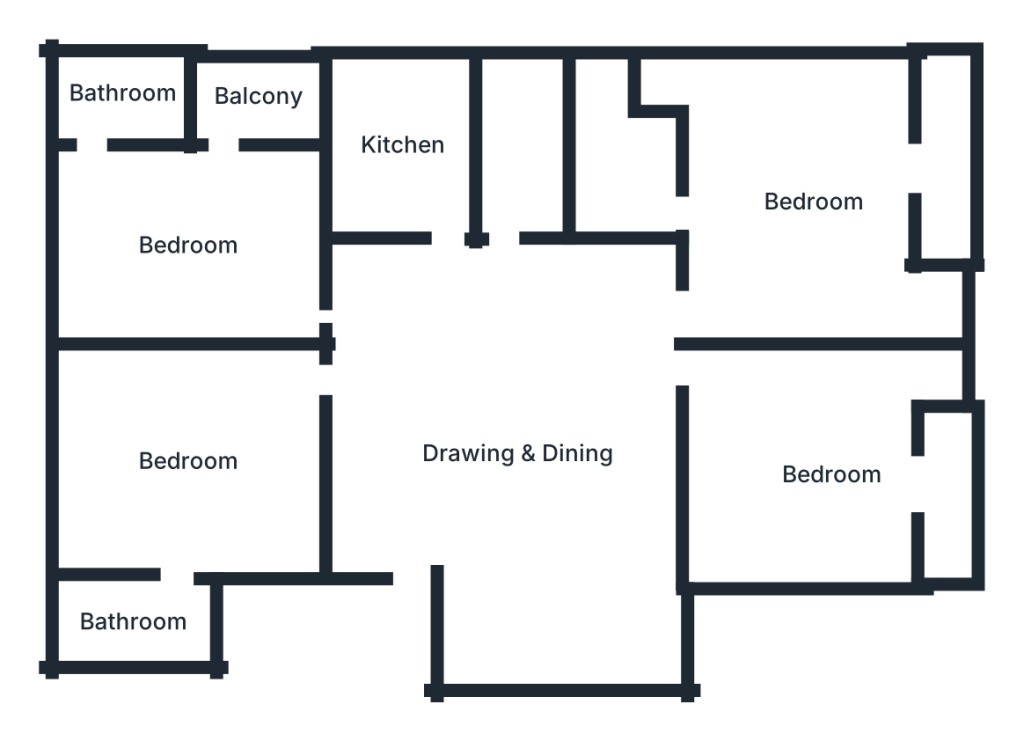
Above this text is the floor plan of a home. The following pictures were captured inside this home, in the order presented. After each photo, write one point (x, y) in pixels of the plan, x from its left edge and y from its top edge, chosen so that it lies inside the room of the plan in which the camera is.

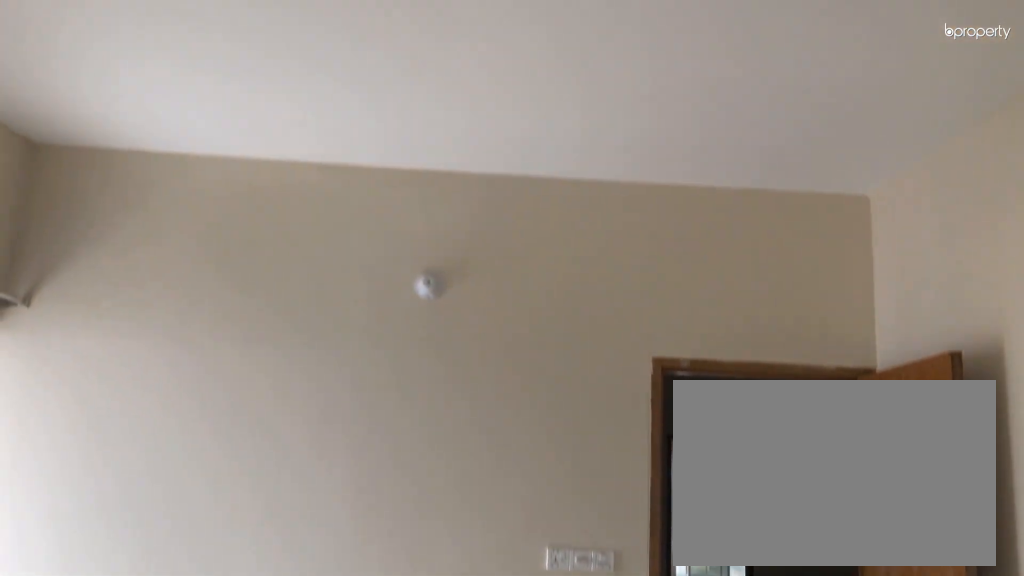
(190, 244)
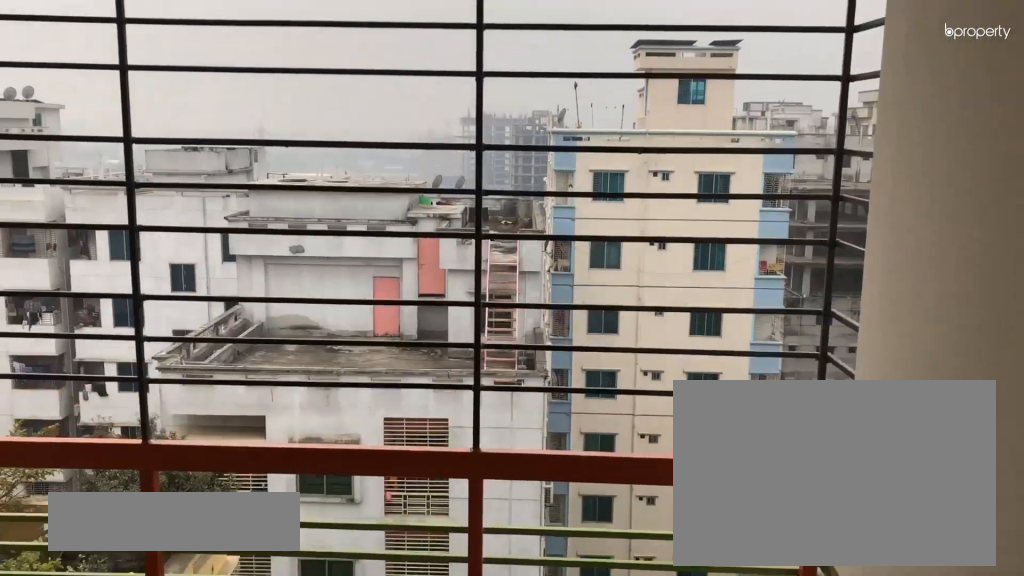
(256, 99)
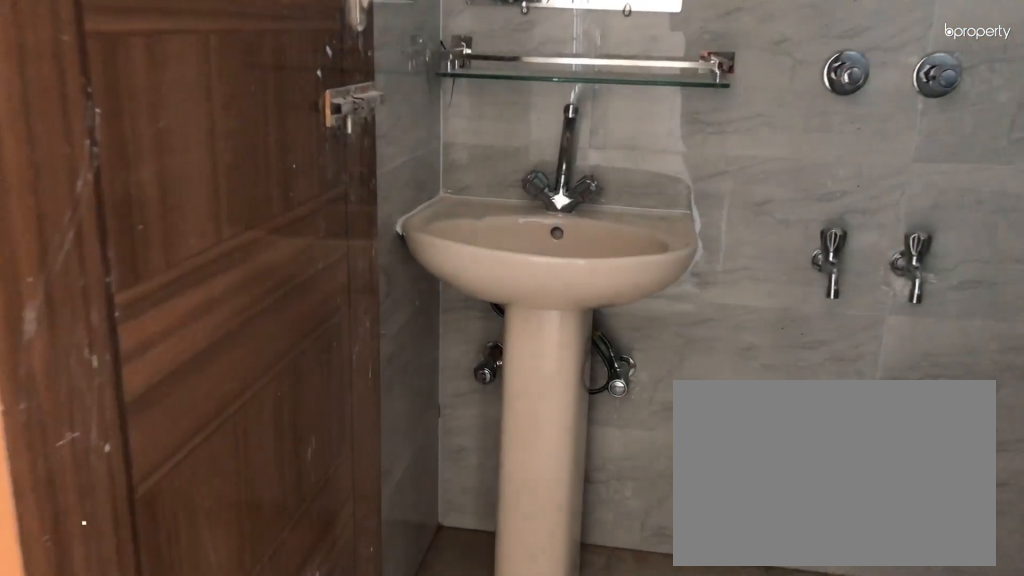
(124, 99)
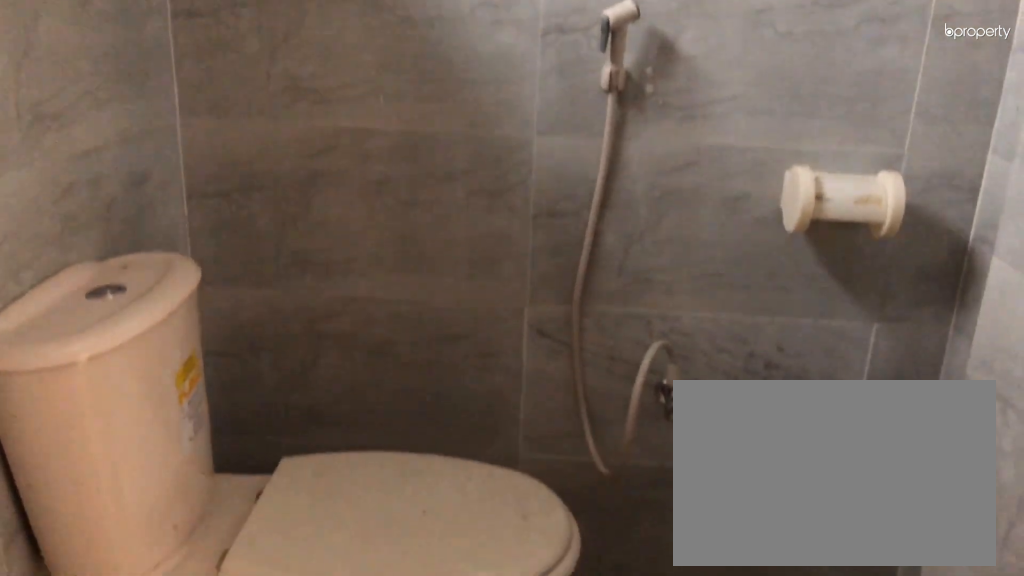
(124, 99)
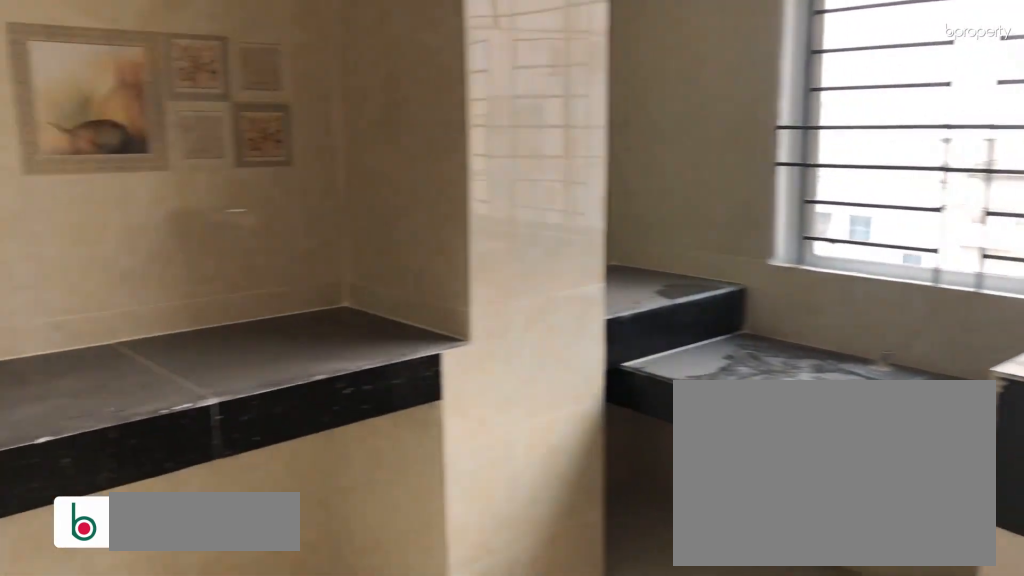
(407, 149)
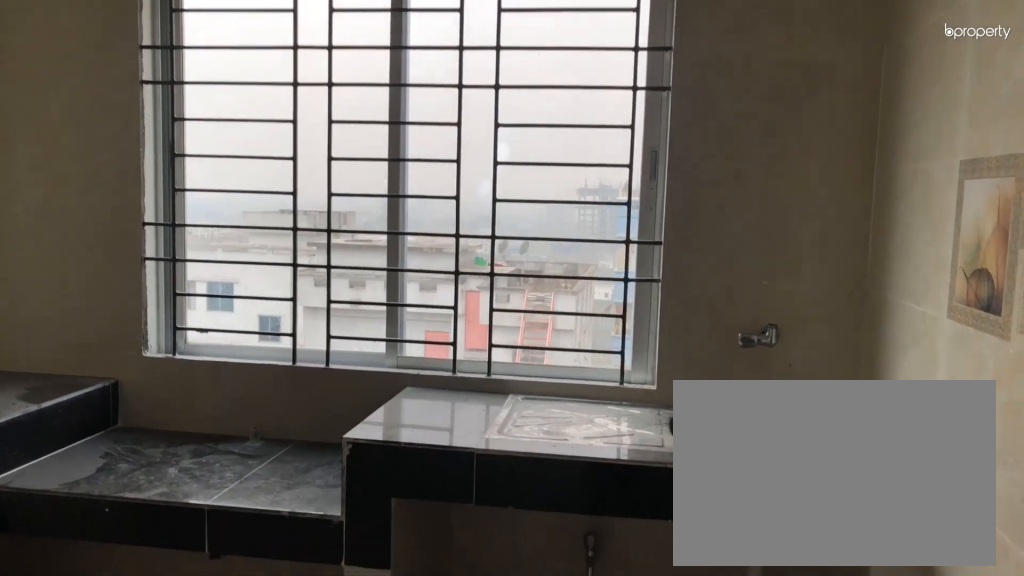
(407, 149)
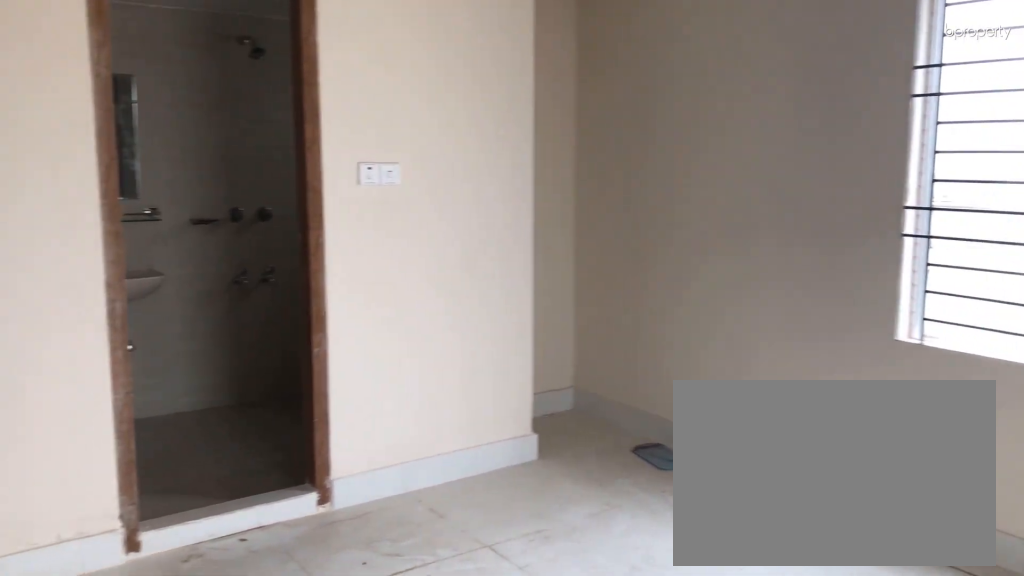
(818, 202)
